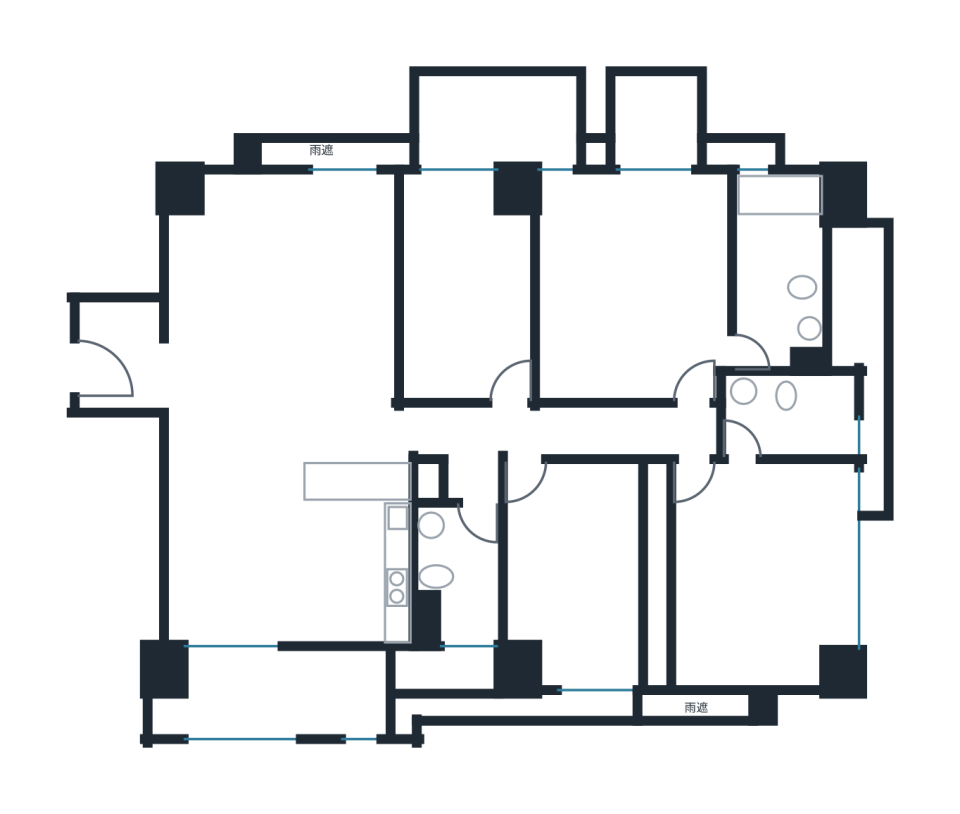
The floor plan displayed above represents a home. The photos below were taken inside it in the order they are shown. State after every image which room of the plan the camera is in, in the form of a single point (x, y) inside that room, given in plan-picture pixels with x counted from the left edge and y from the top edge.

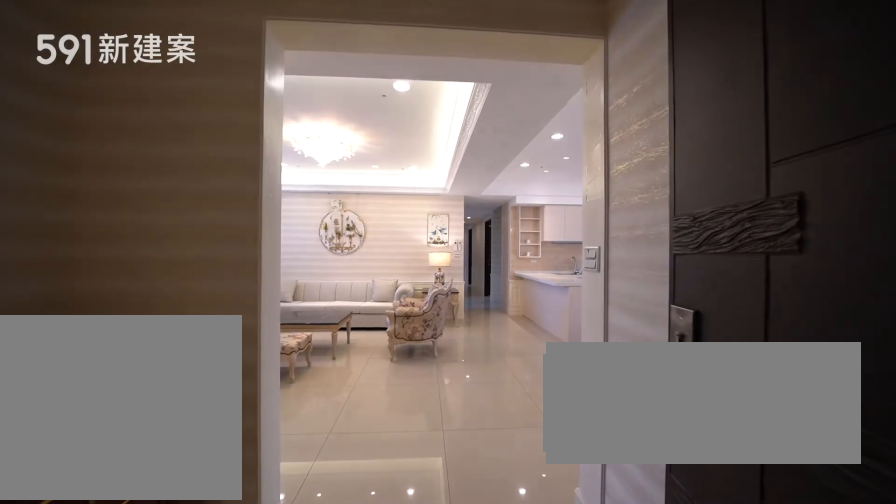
(122, 350)
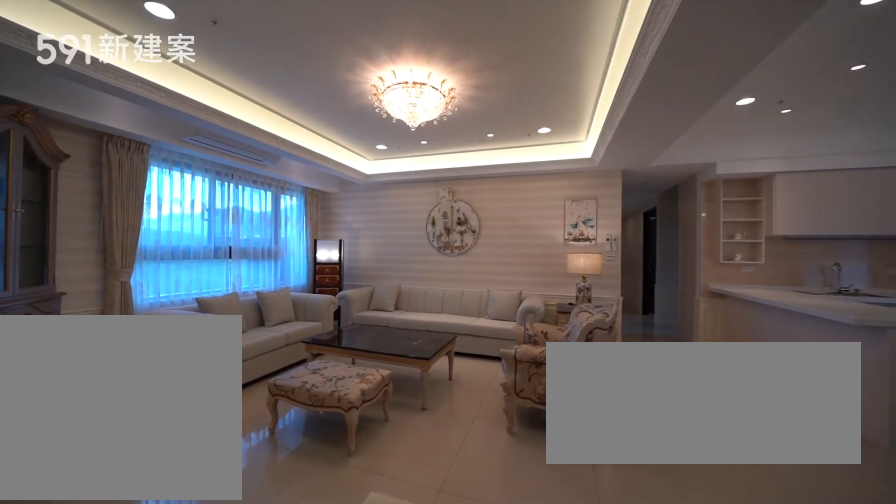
(285, 290)
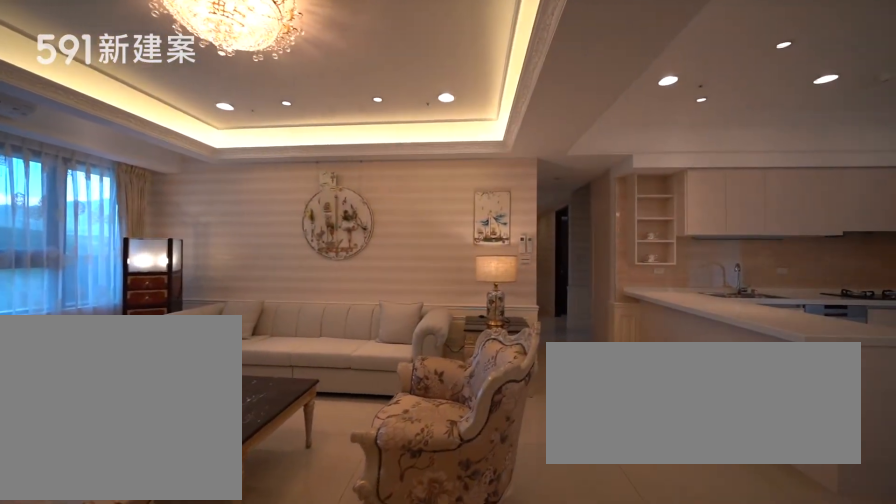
(285, 290)
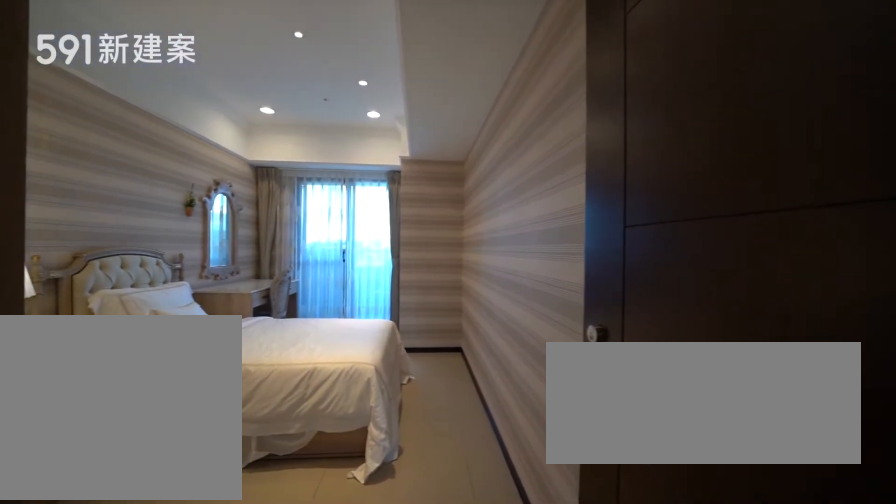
(464, 281)
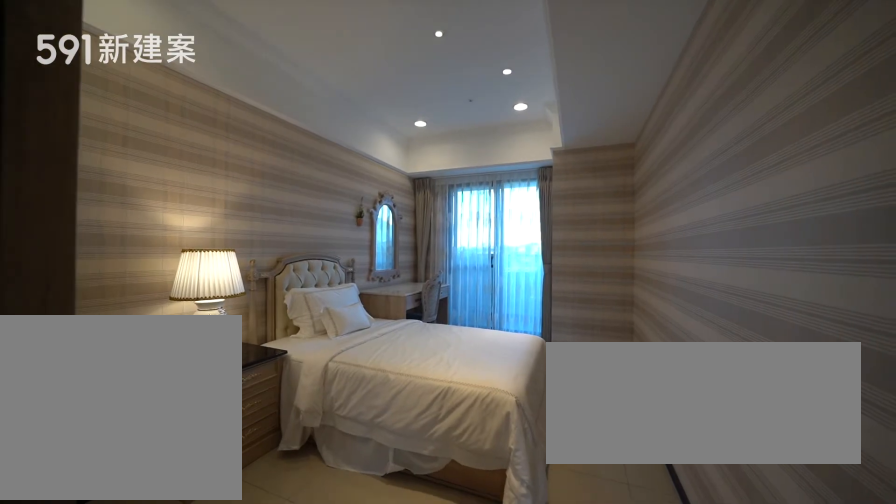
(464, 281)
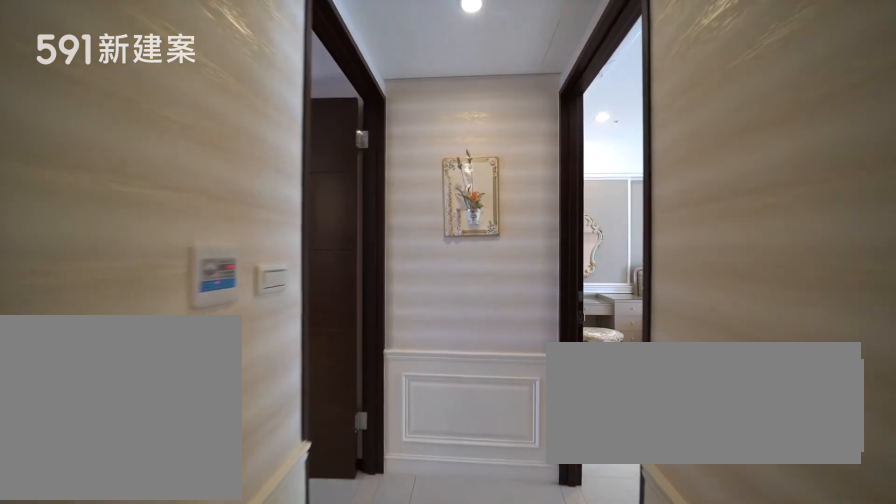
(484, 430)
